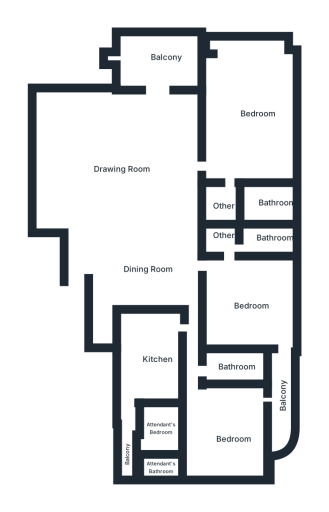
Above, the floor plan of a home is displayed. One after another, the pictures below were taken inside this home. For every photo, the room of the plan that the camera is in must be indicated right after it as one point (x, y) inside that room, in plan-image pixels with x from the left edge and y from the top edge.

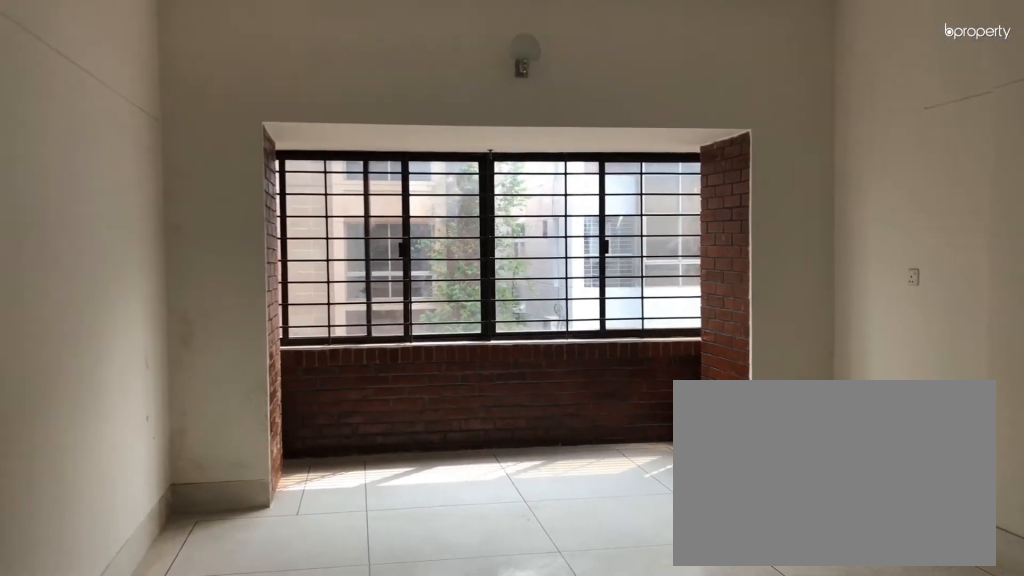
(247, 103)
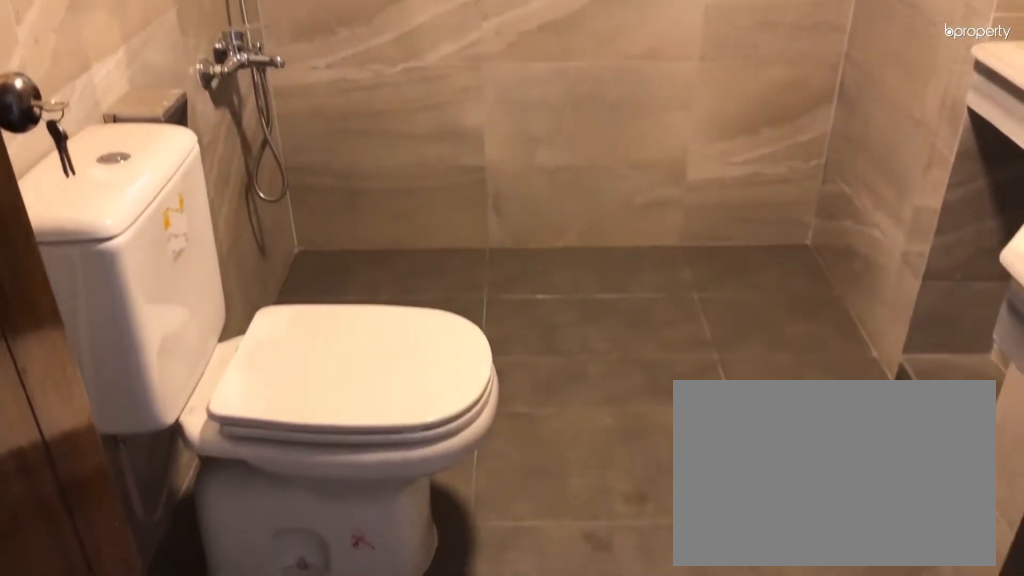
(250, 203)
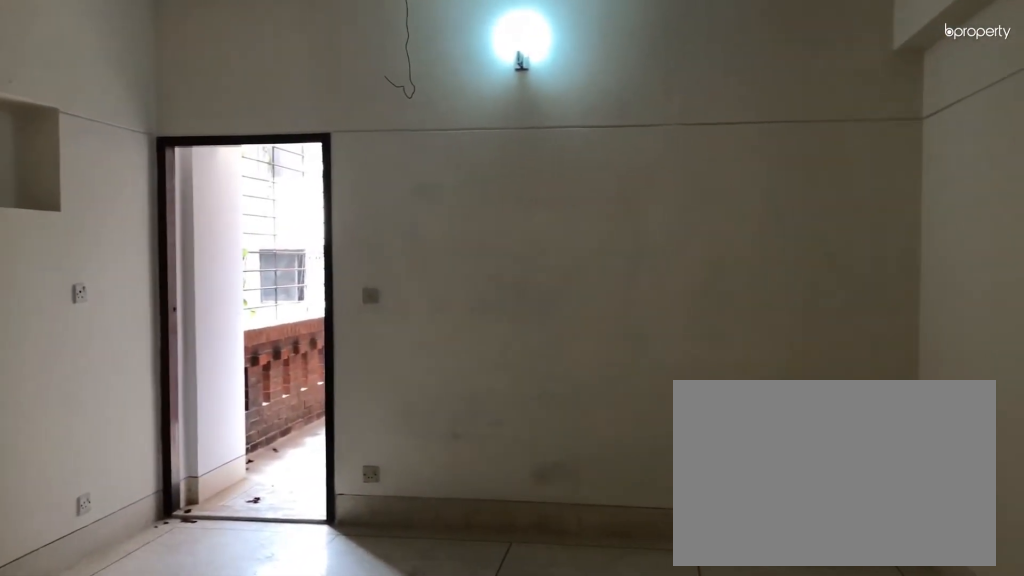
(252, 304)
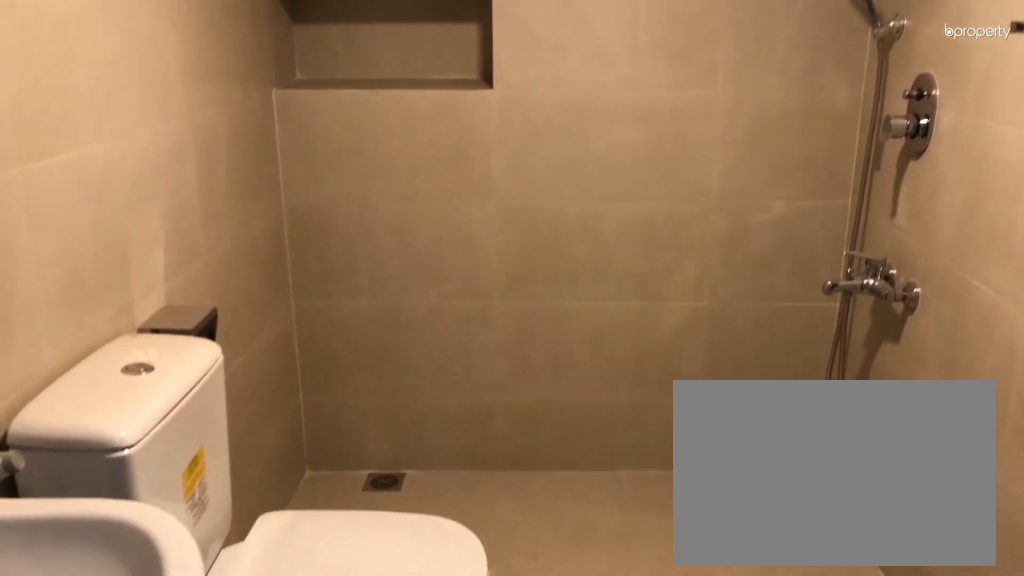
(268, 238)
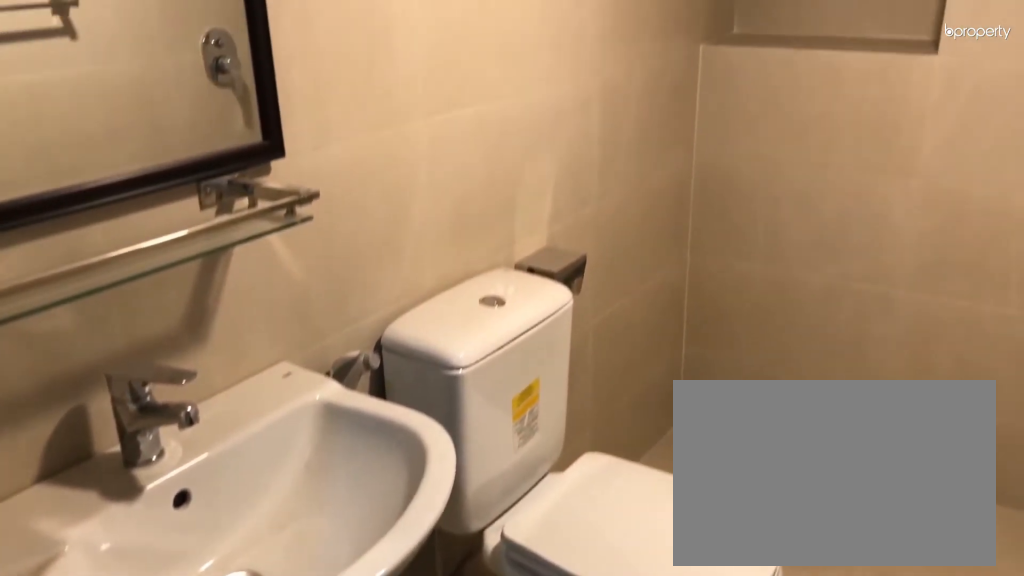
(268, 238)
